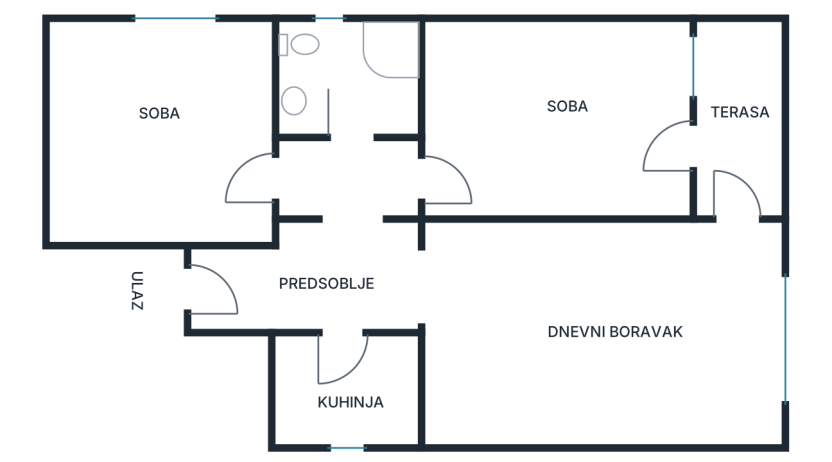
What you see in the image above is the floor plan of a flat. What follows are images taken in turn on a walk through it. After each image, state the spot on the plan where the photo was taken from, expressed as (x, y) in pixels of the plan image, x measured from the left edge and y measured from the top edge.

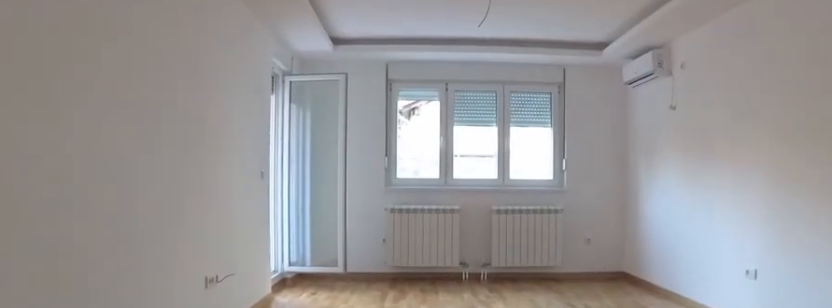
(403, 287)
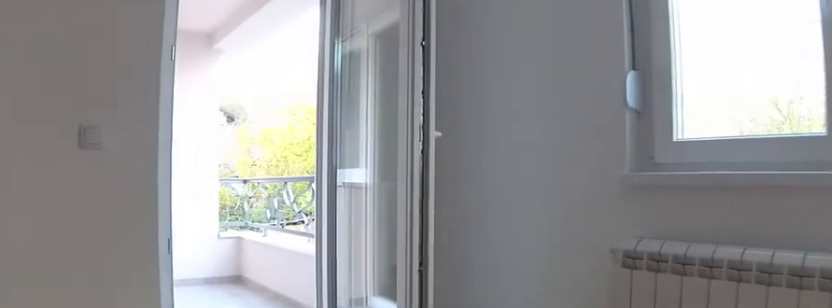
(695, 295)
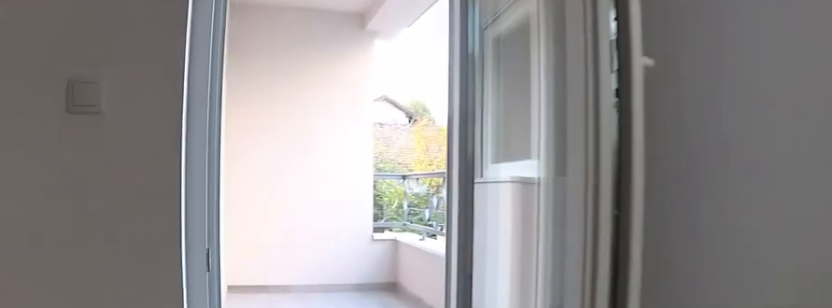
(709, 279)
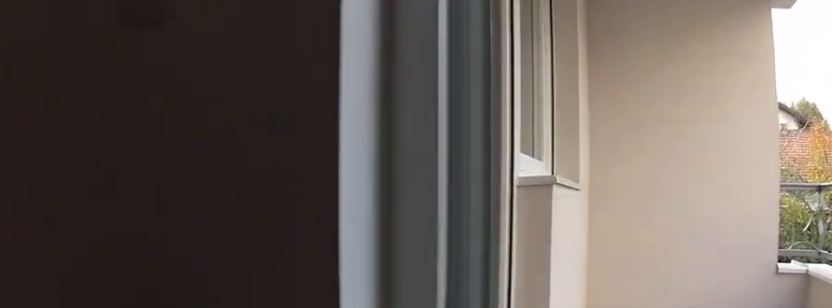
(724, 290)
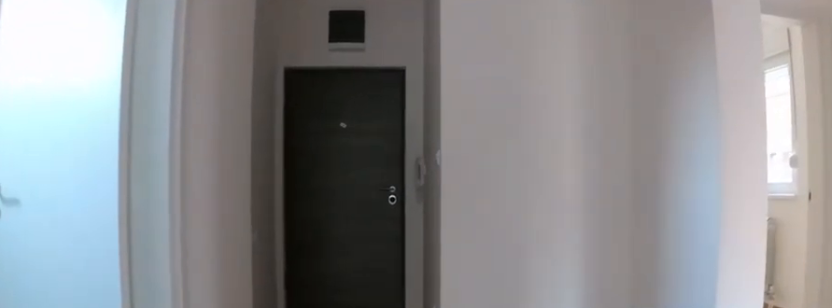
(436, 278)
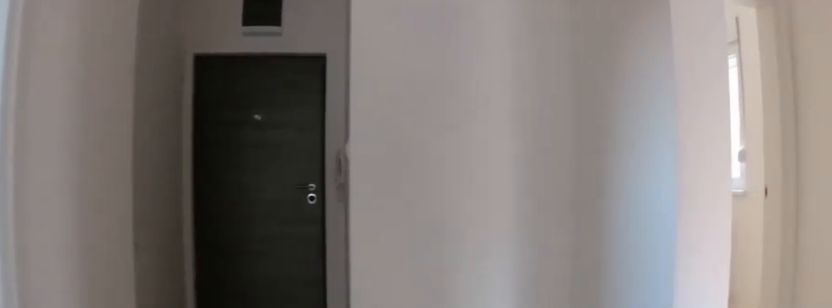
(409, 273)
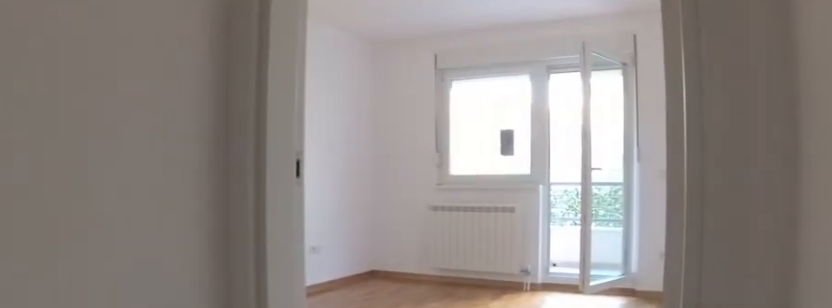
(360, 190)
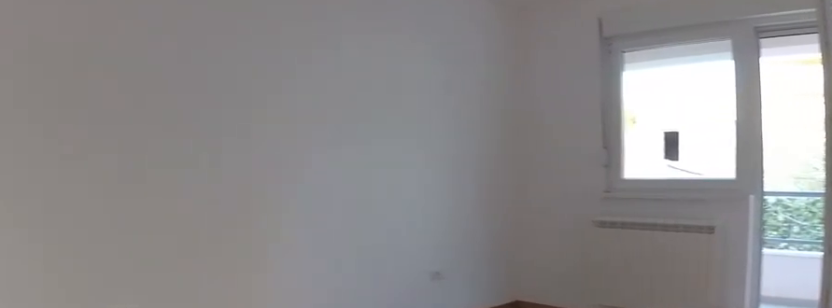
(414, 186)
